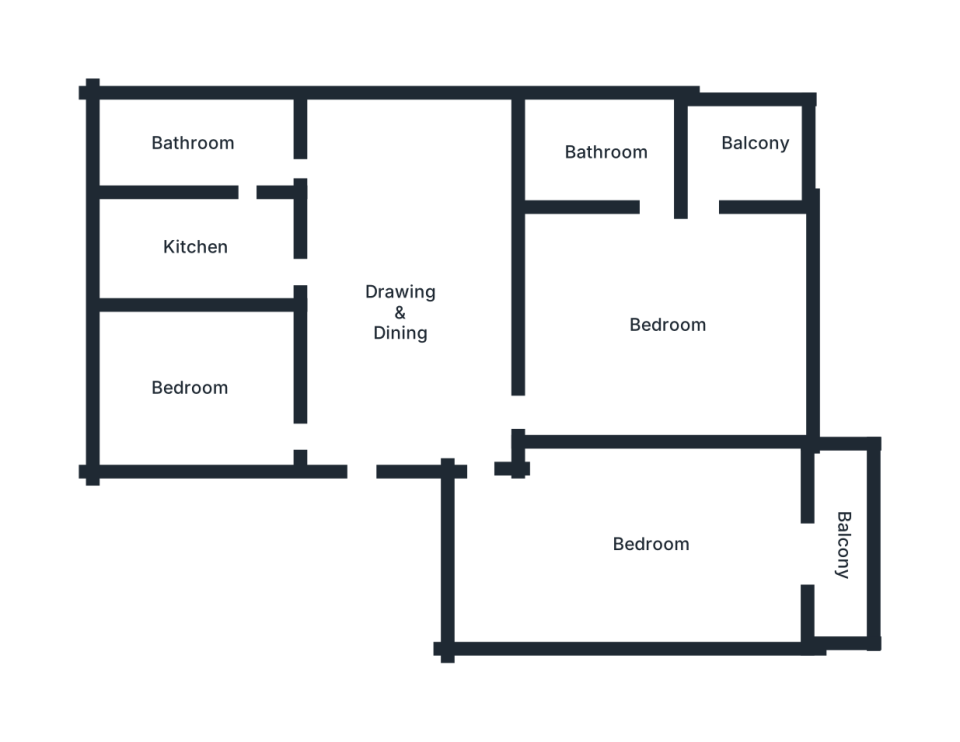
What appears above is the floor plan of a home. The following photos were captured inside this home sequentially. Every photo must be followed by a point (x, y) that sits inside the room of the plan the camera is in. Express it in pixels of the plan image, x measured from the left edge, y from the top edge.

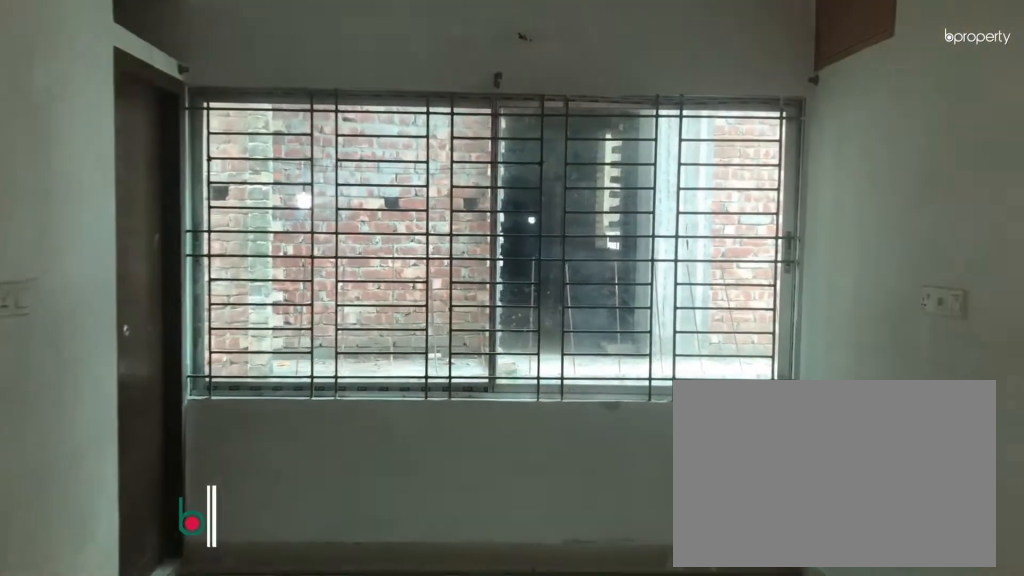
(409, 312)
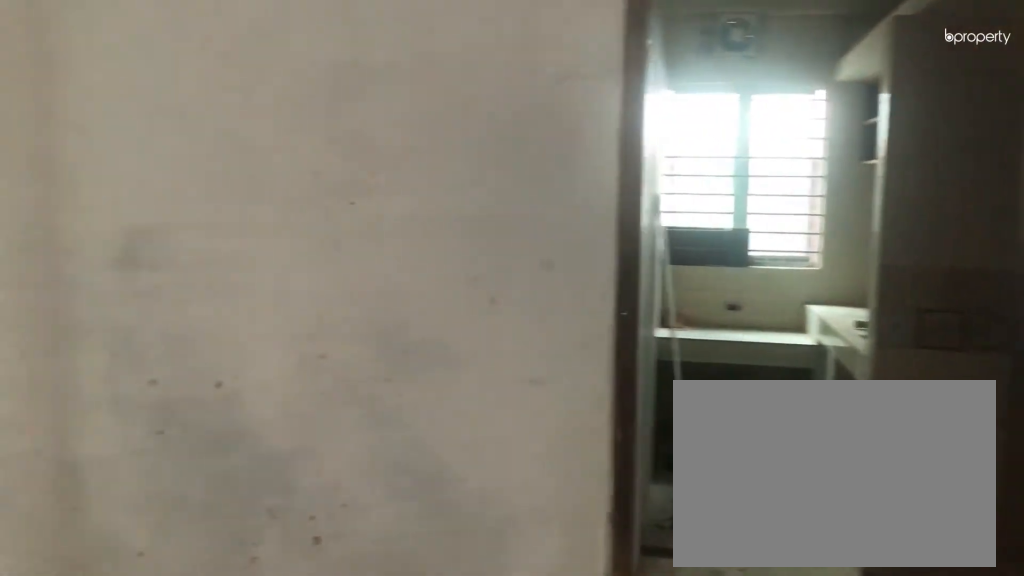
(409, 312)
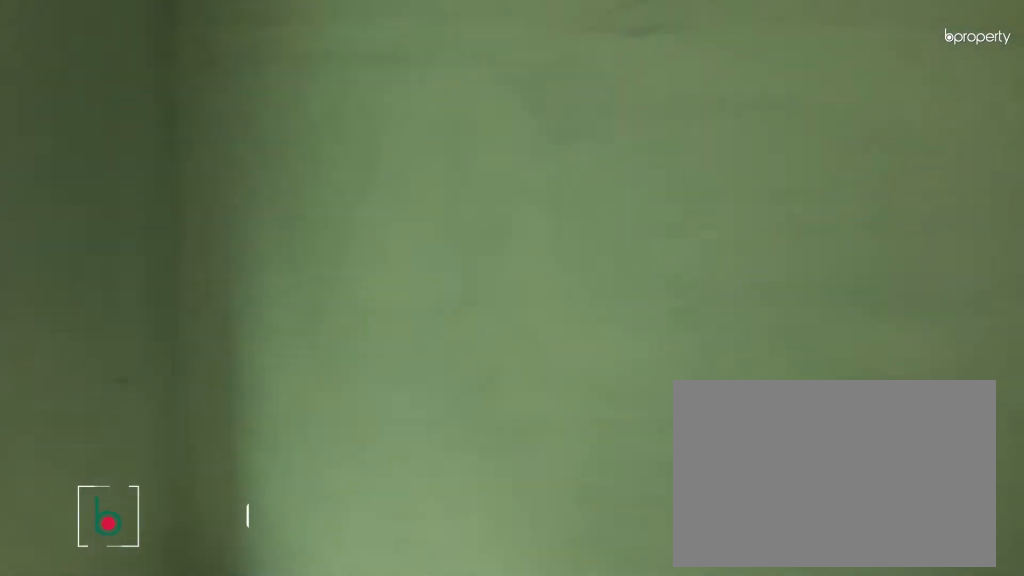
(189, 389)
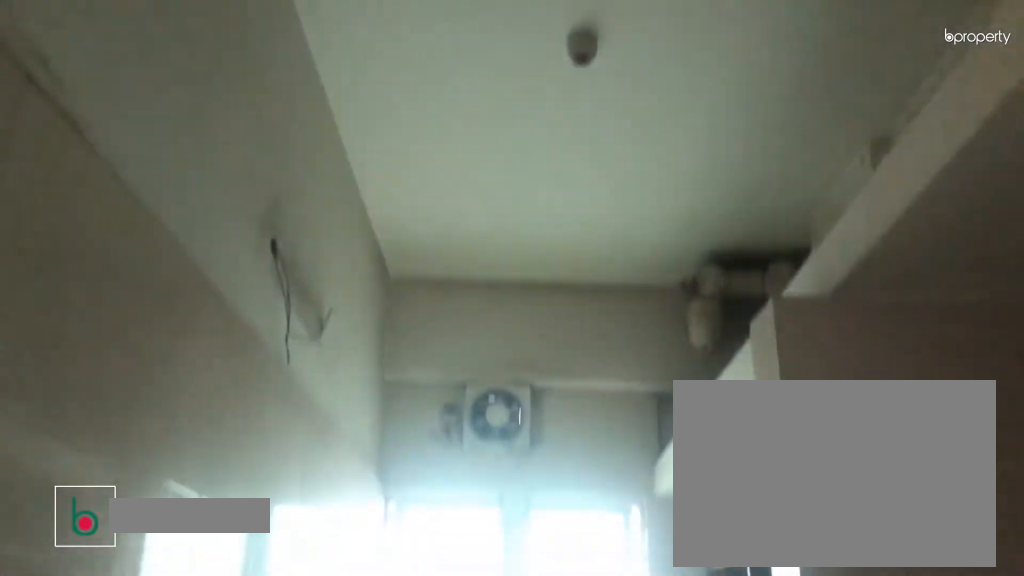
(206, 242)
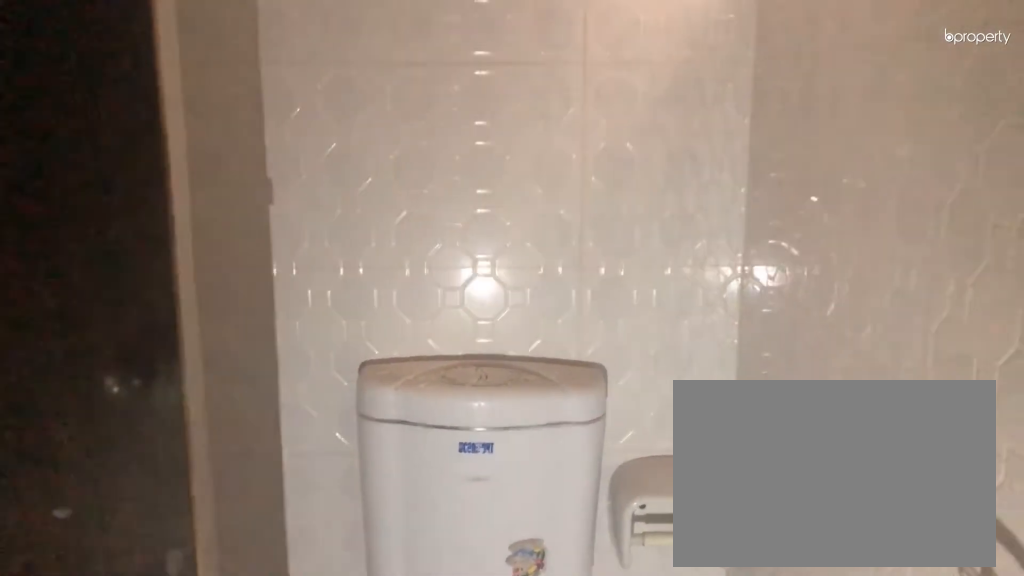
(195, 143)
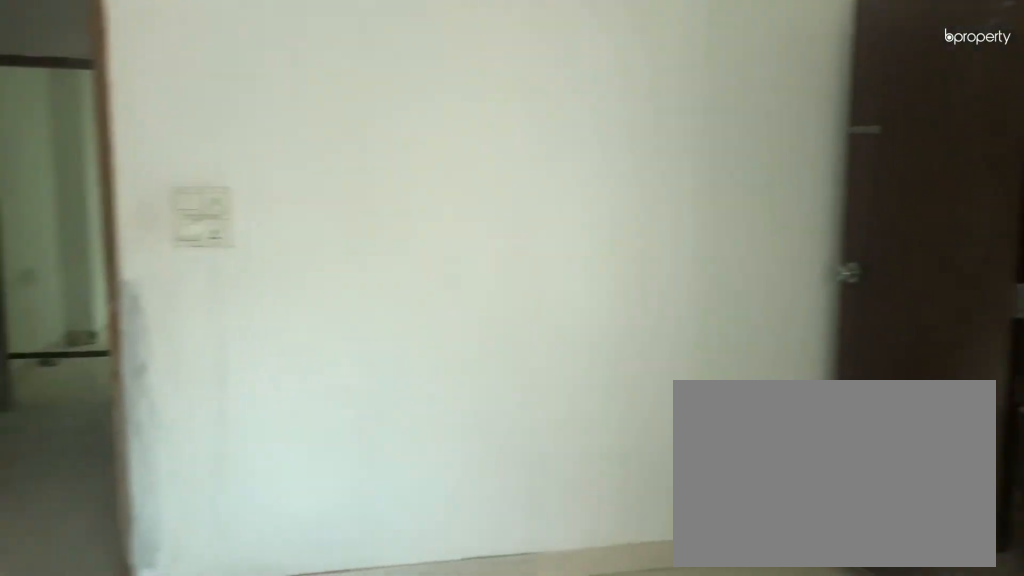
(671, 323)
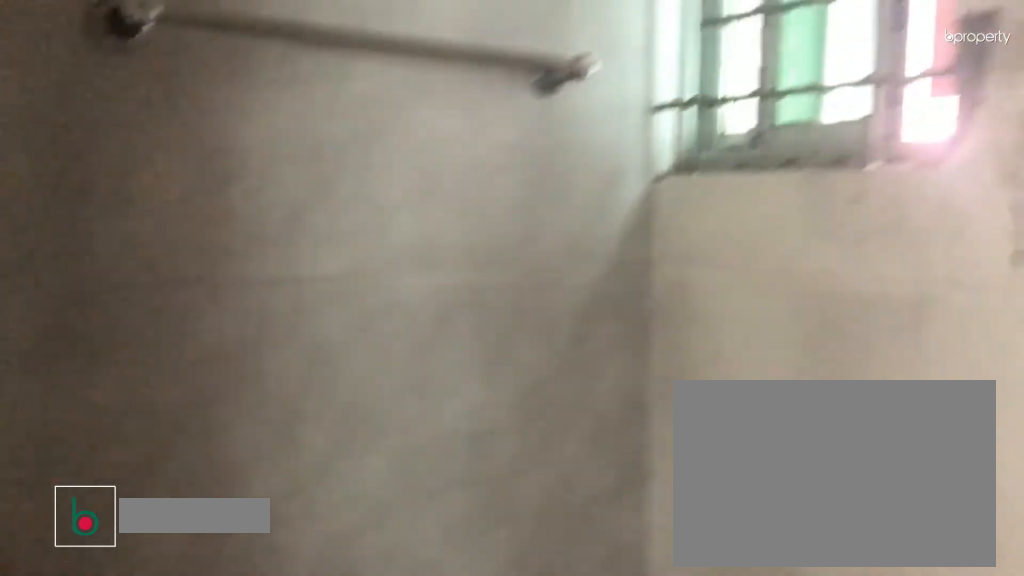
(626, 150)
